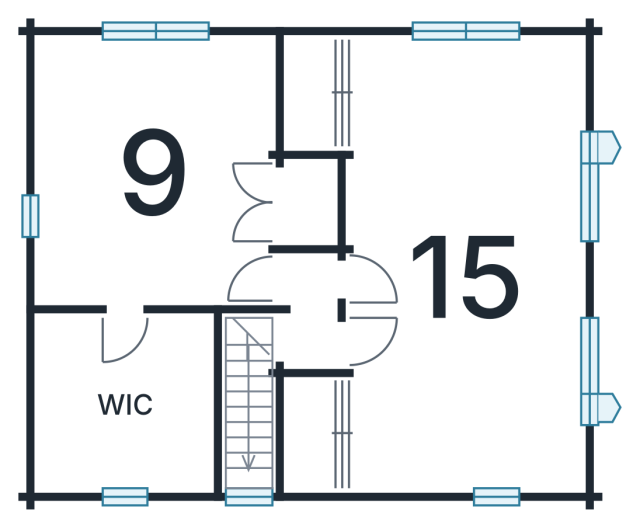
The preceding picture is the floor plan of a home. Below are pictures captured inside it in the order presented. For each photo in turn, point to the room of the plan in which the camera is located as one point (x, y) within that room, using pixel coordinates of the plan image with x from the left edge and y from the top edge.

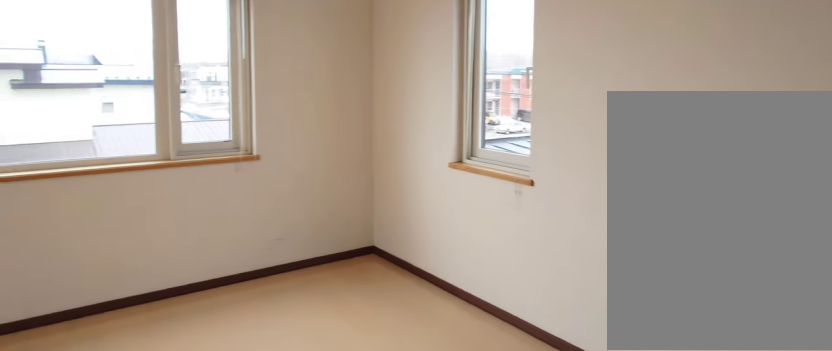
(456, 273)
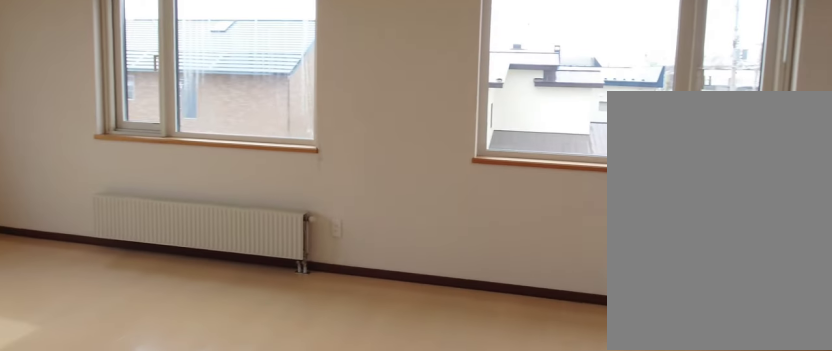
(456, 273)
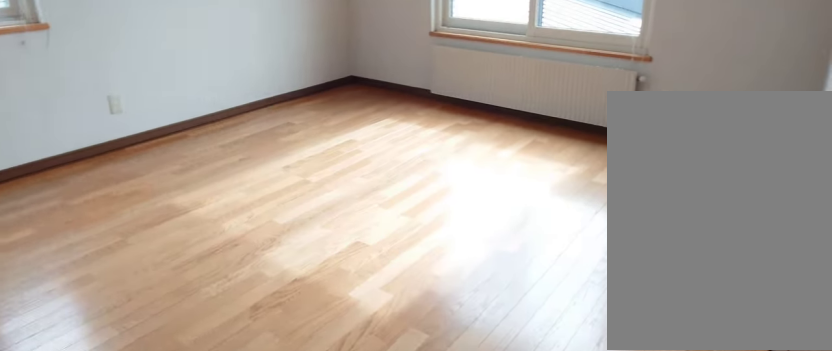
(151, 164)
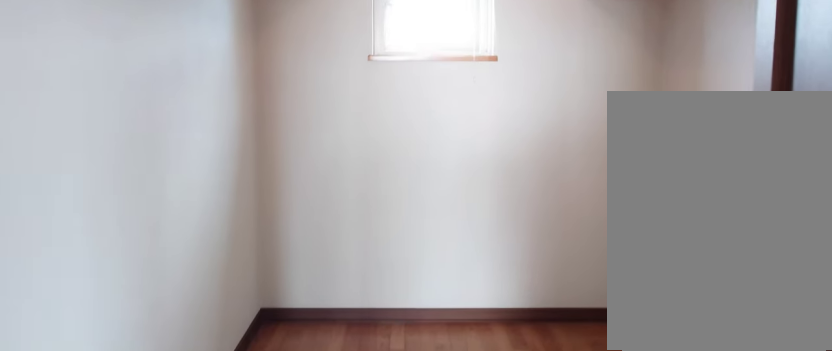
(121, 402)
